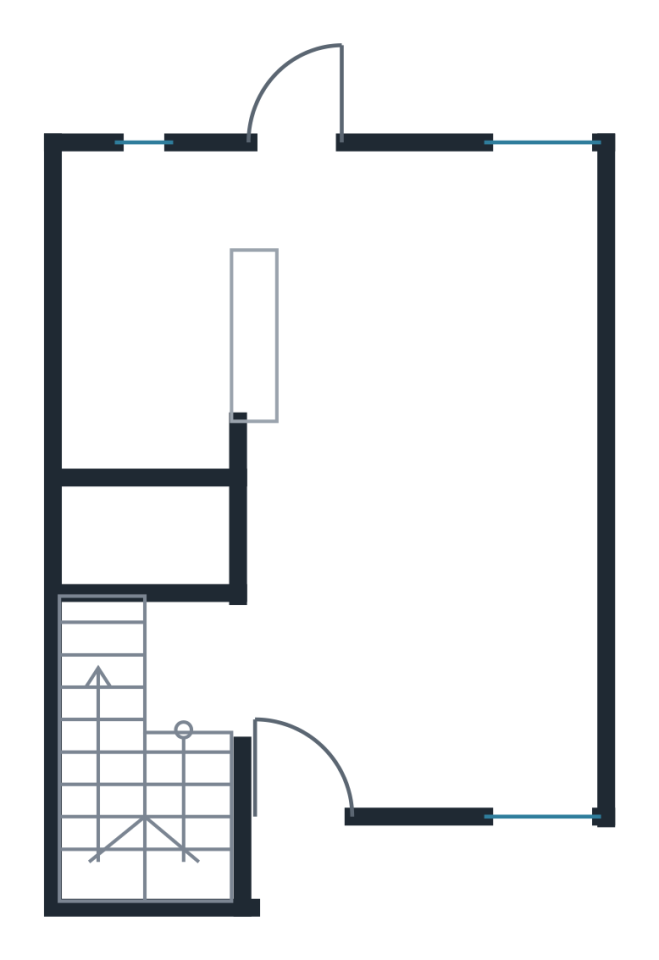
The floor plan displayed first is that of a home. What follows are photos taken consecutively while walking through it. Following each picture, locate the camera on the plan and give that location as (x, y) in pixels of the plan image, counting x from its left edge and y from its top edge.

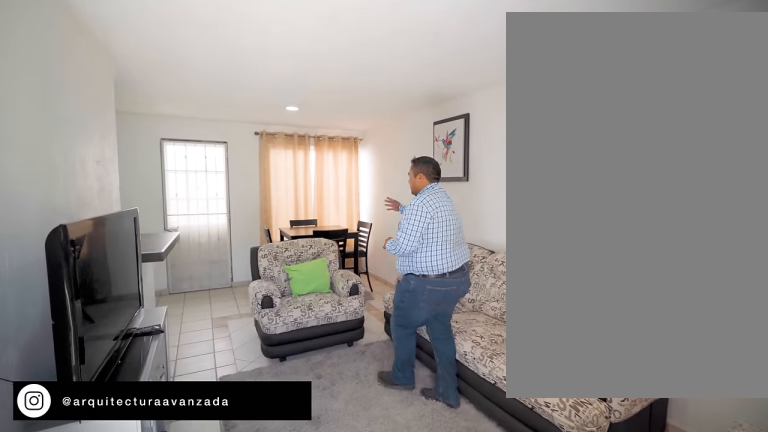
(316, 750)
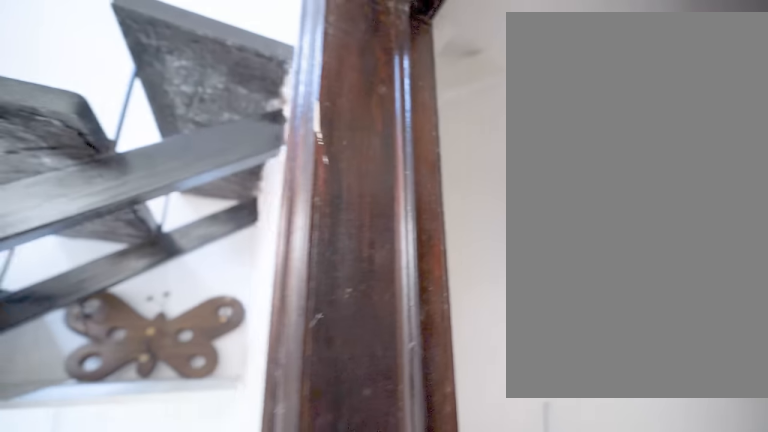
(237, 662)
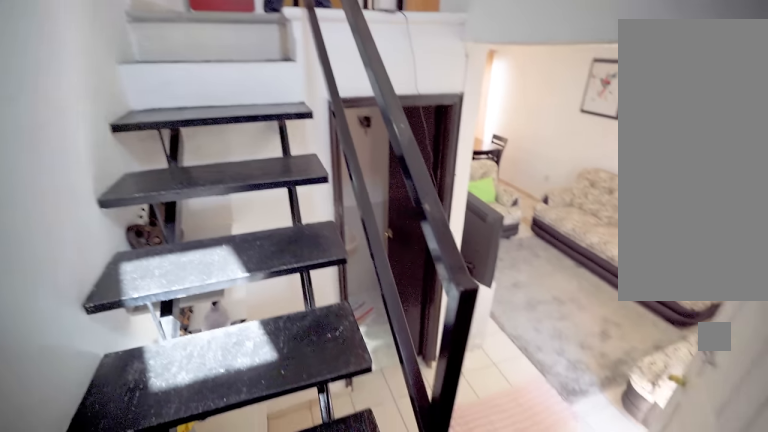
(173, 811)
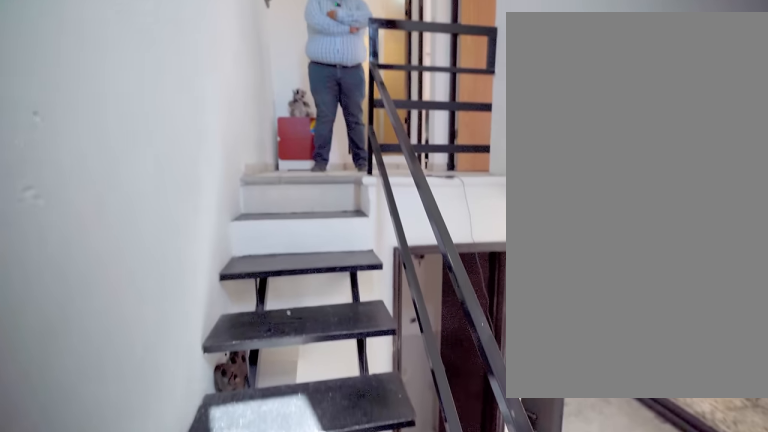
(115, 833)
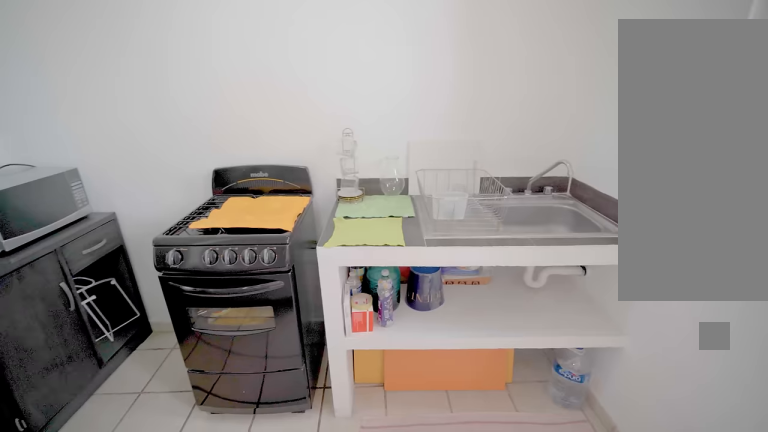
(295, 217)
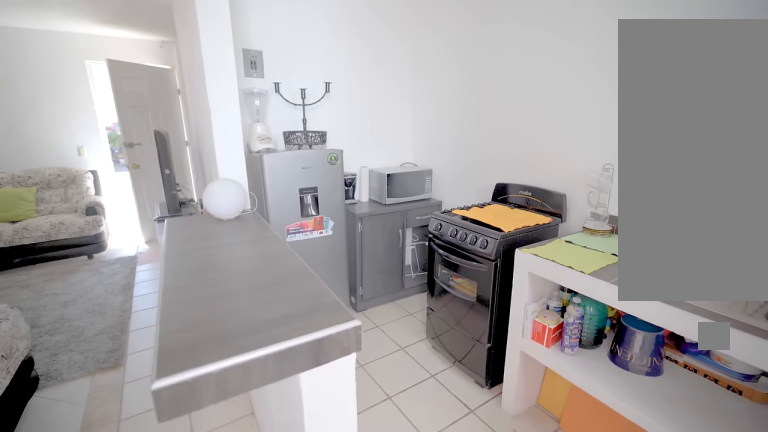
(295, 217)
